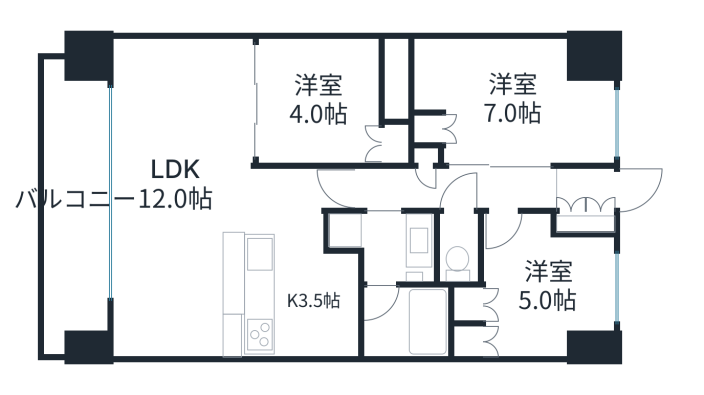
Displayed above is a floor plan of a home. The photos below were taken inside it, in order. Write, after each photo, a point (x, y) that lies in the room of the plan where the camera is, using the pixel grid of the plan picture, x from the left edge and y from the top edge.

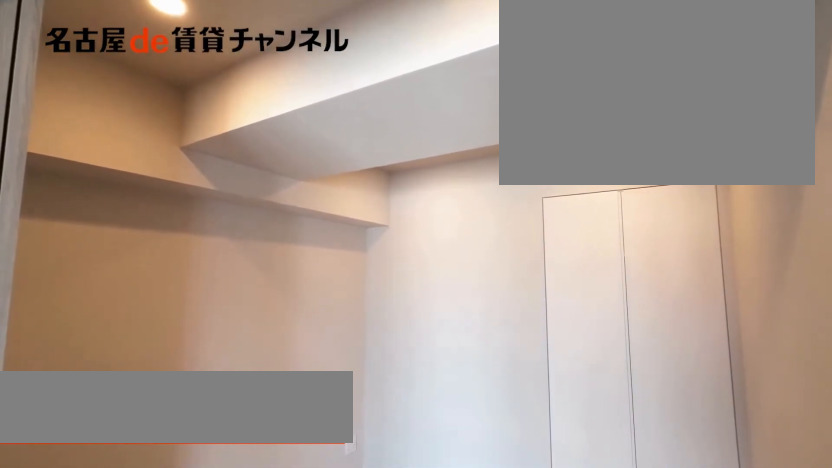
(318, 104)
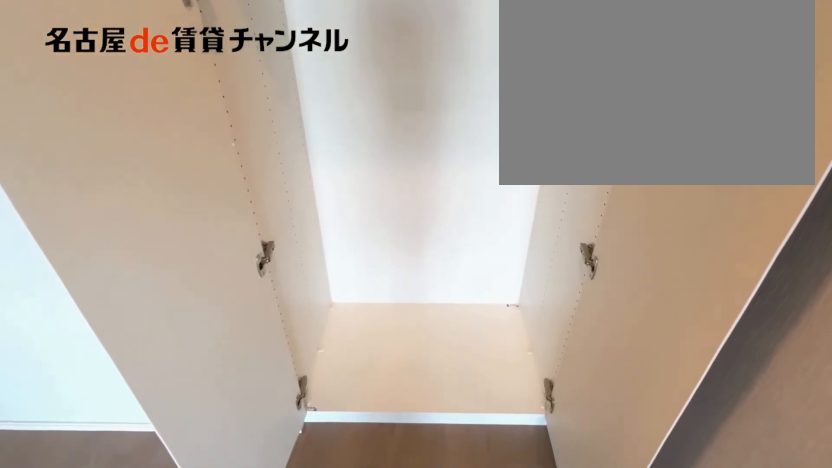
(397, 145)
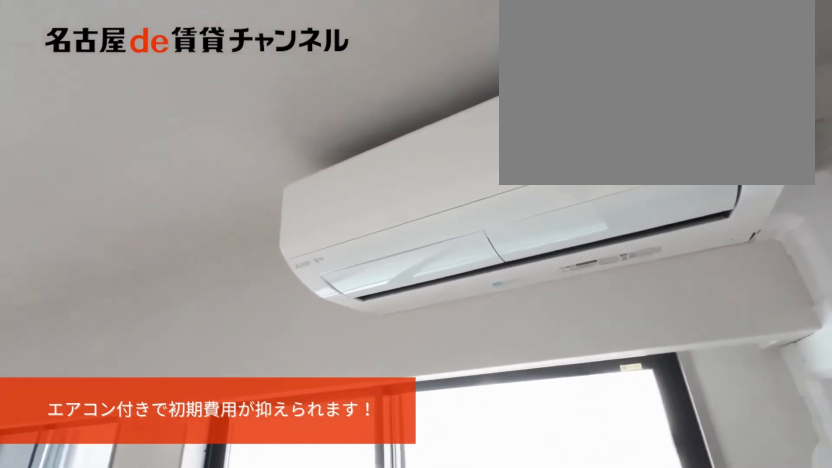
(176, 188)
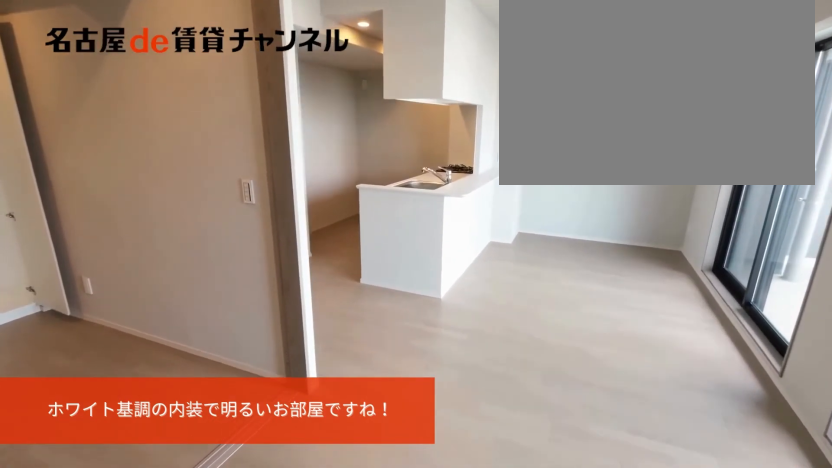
(176, 188)
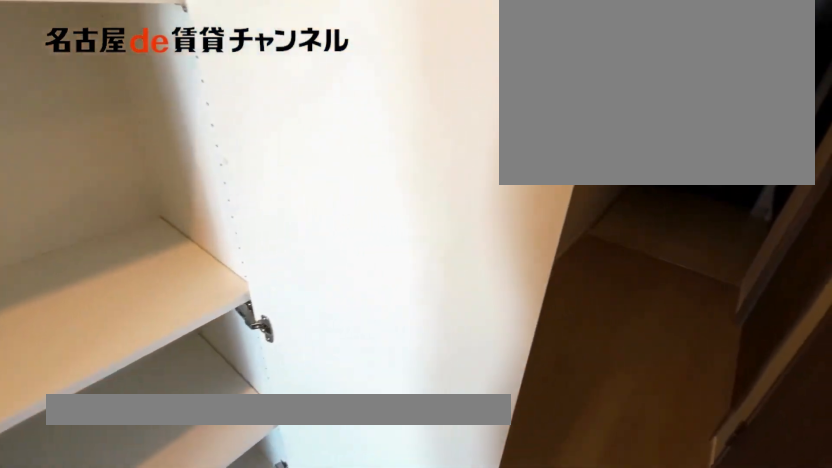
(424, 156)
